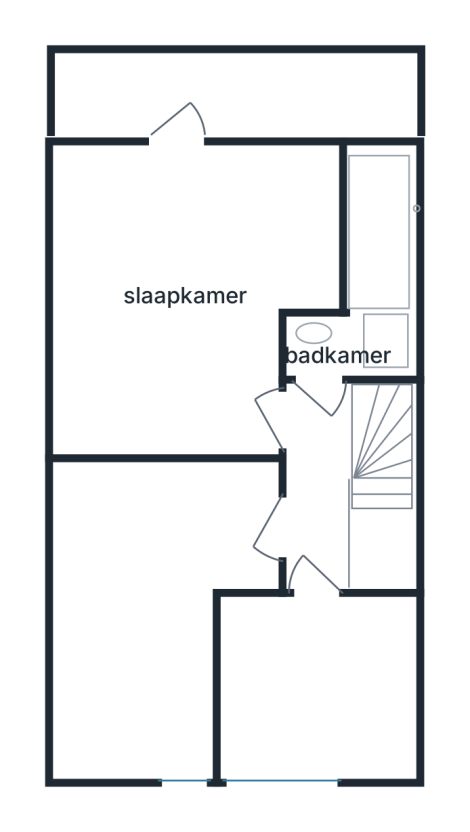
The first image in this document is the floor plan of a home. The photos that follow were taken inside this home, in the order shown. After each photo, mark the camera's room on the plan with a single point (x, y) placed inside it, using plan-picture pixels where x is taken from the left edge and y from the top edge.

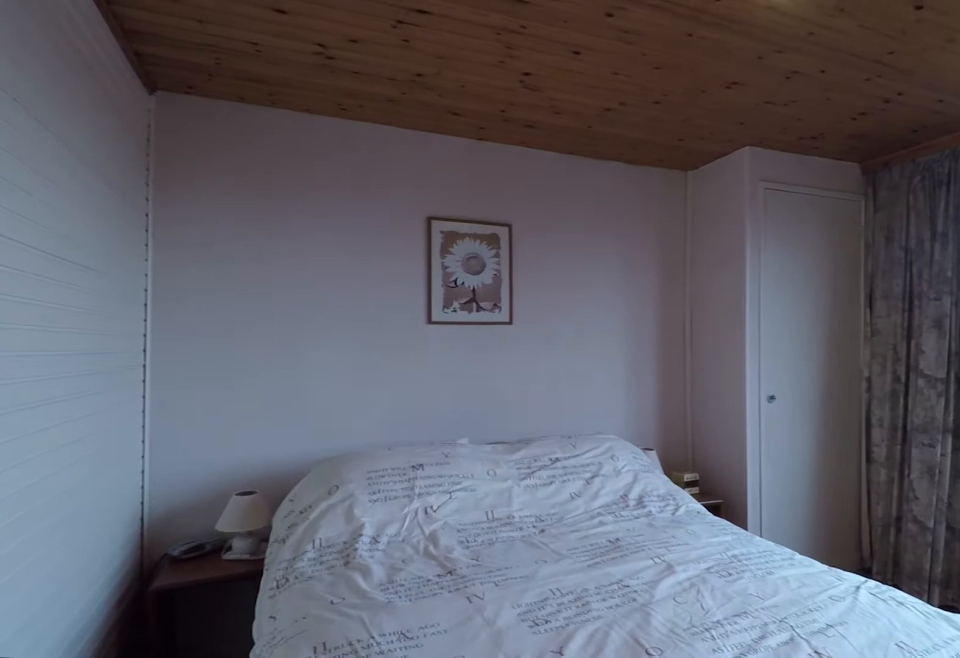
(59, 304)
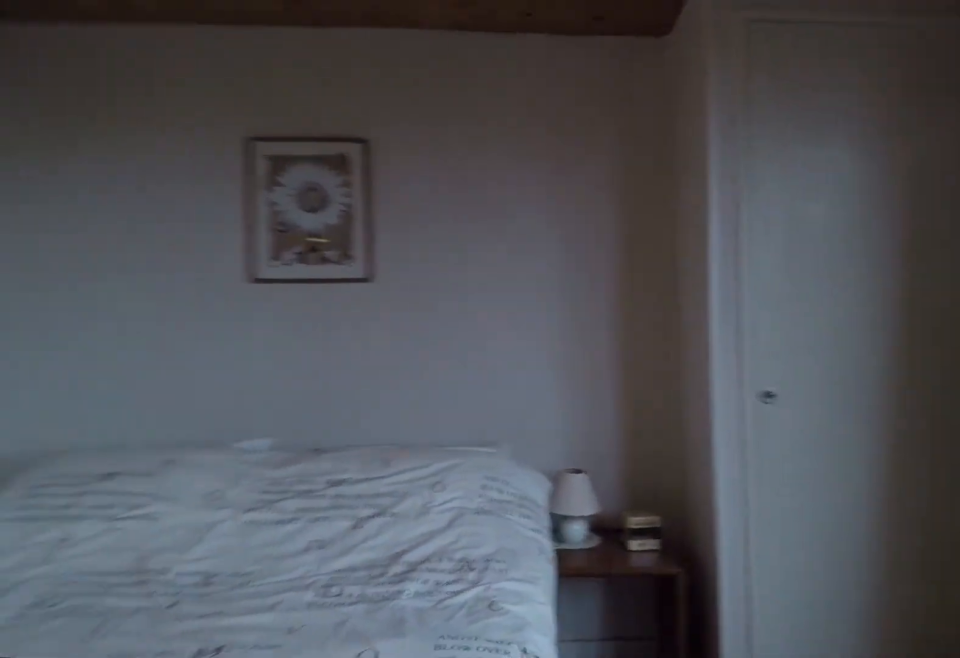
(59, 304)
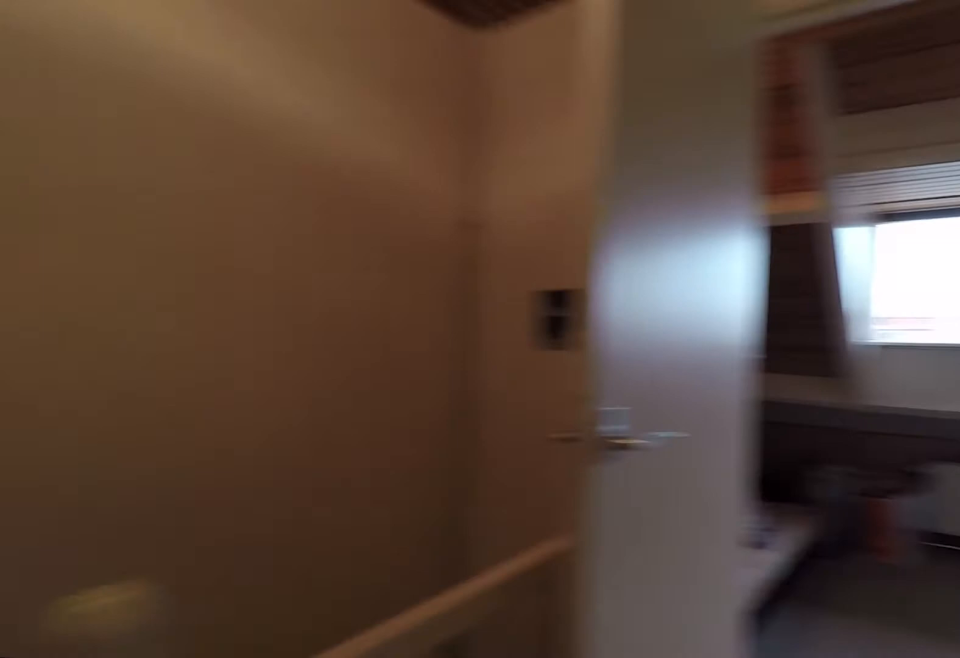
(317, 484)
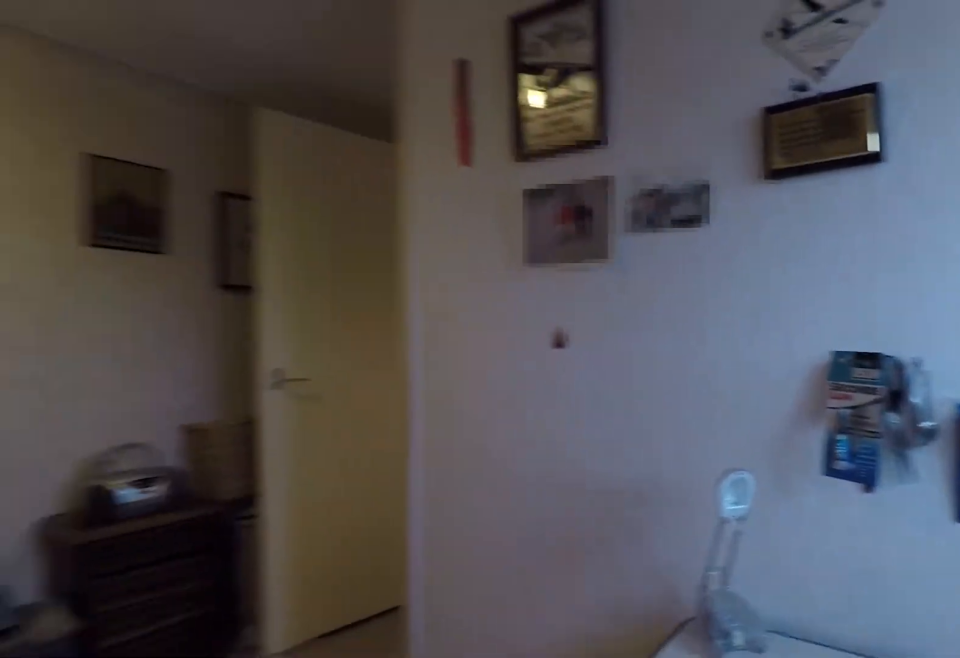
(154, 595)
